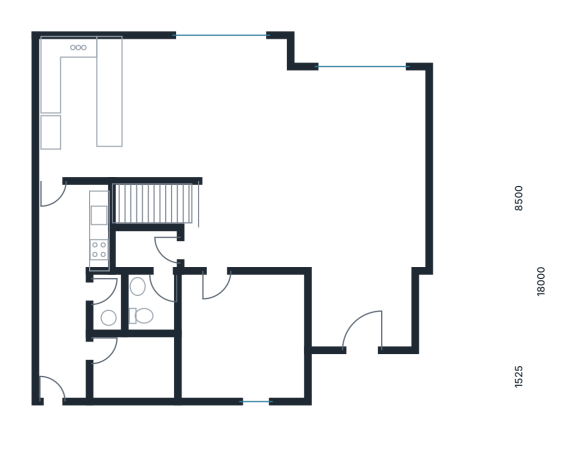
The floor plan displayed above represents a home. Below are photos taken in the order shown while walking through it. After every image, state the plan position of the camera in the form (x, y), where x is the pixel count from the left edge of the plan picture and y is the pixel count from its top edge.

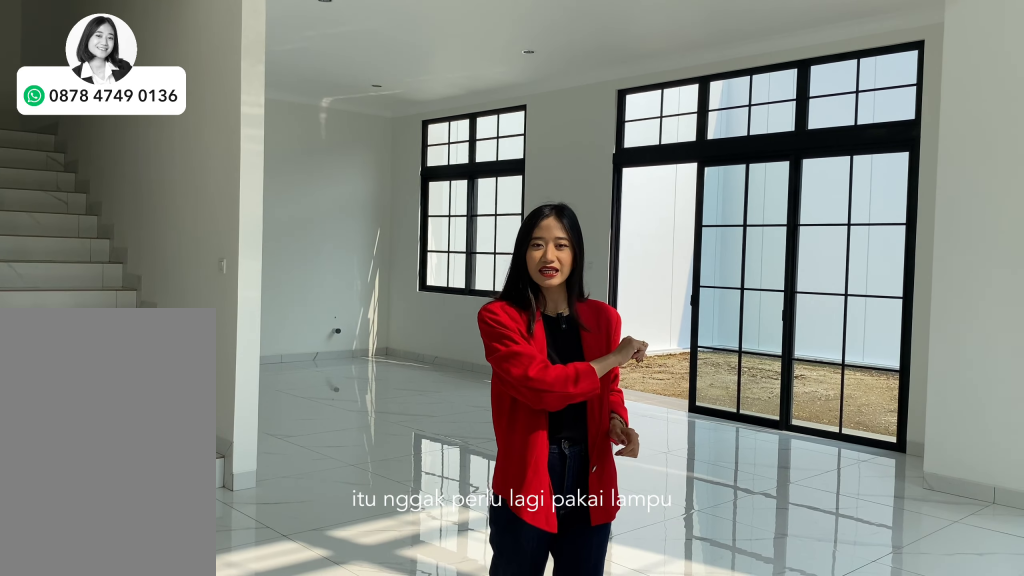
(352, 214)
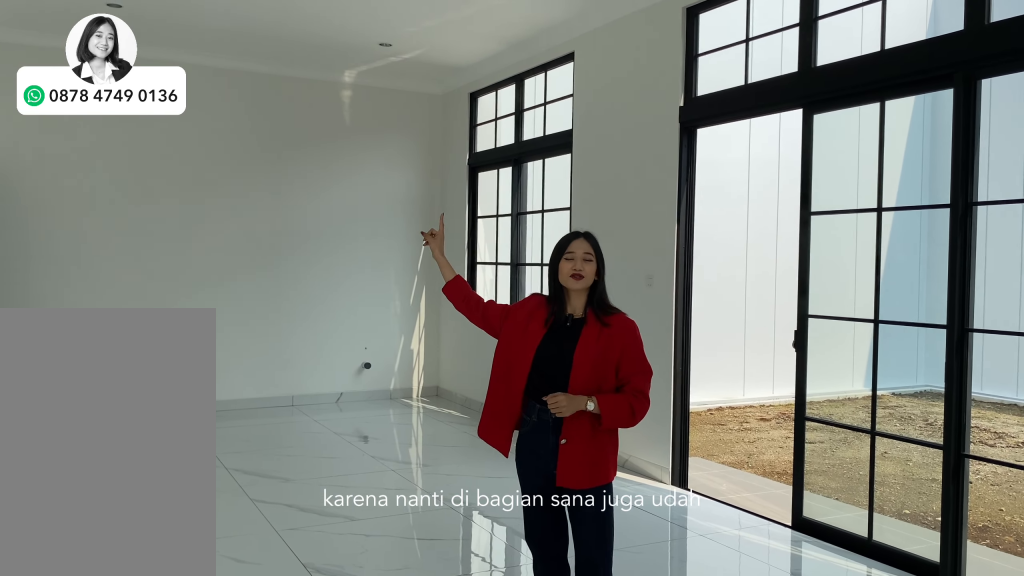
(352, 214)
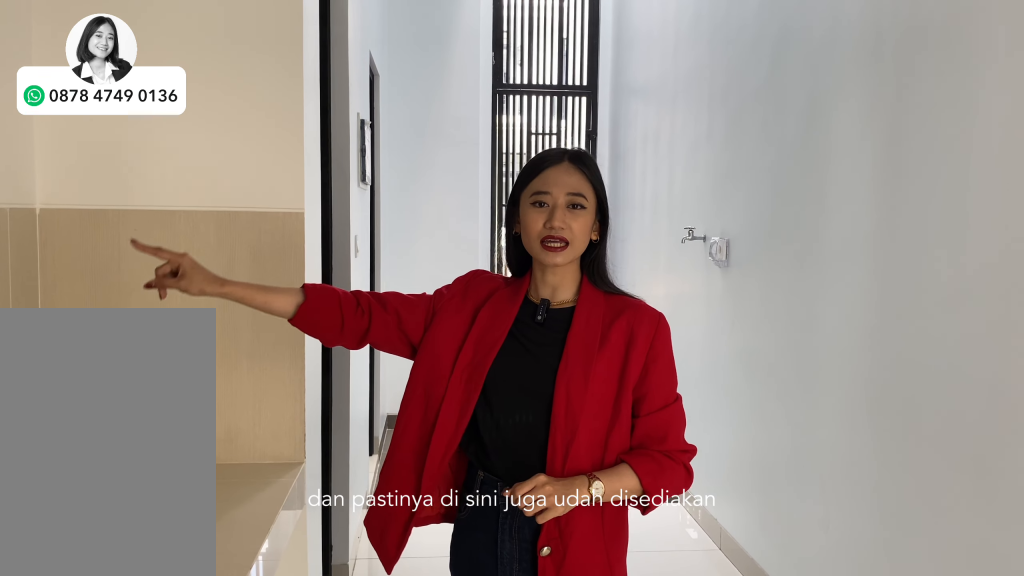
(74, 230)
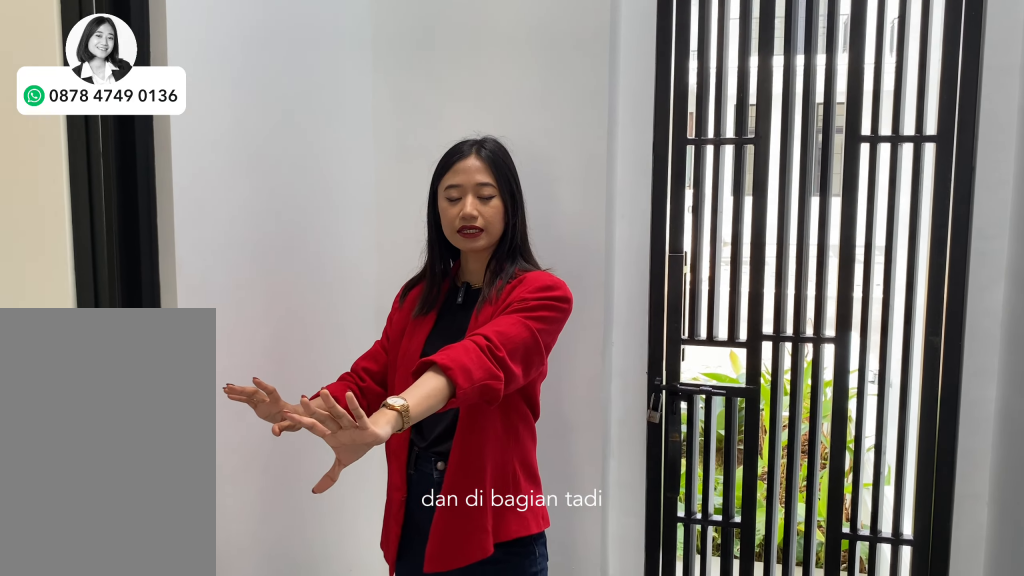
(63, 361)
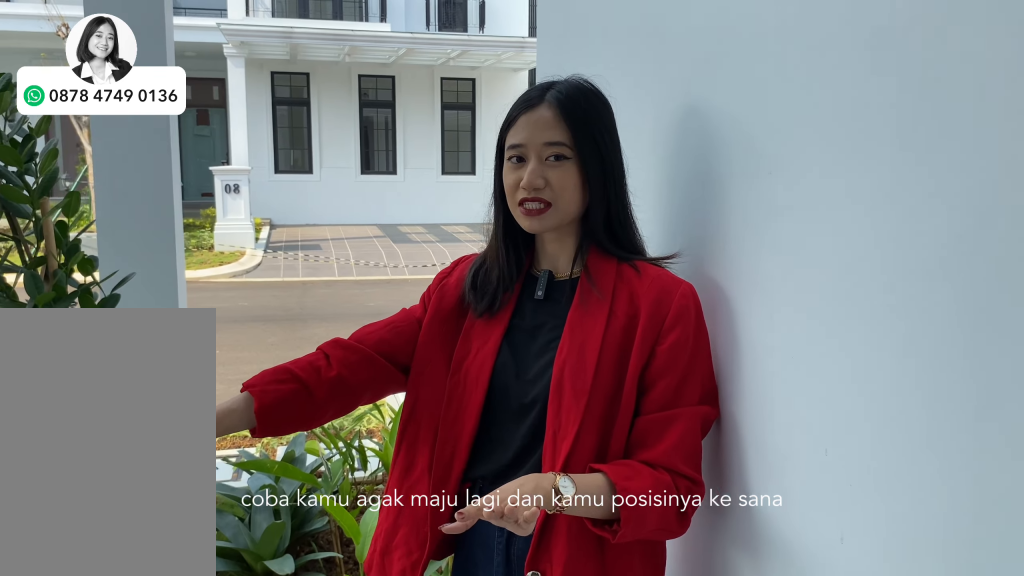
(68, 424)
